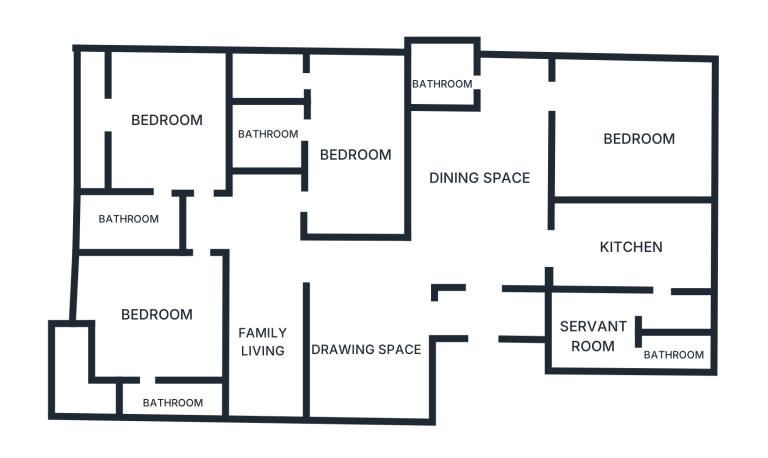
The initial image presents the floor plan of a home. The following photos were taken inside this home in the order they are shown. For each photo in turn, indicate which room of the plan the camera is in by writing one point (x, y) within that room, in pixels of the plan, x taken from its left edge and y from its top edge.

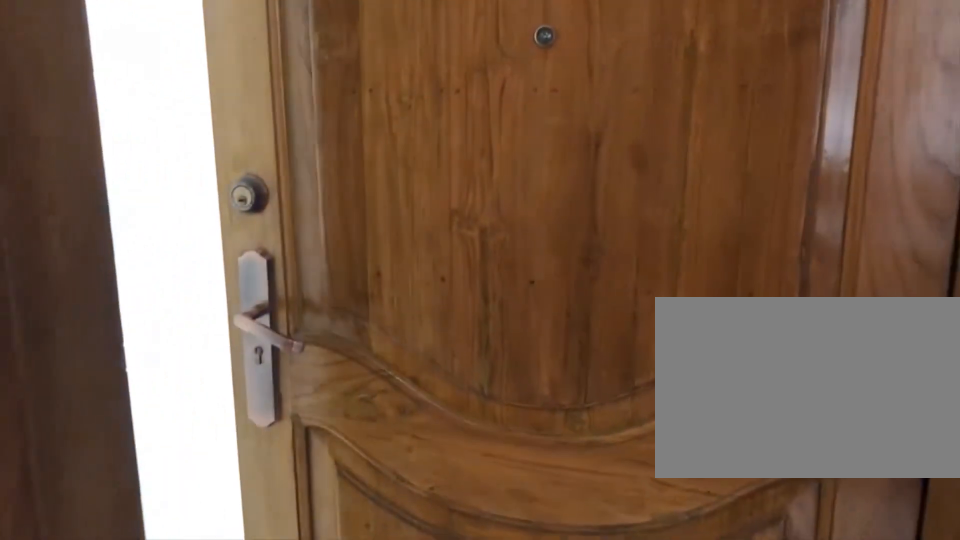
(480, 336)
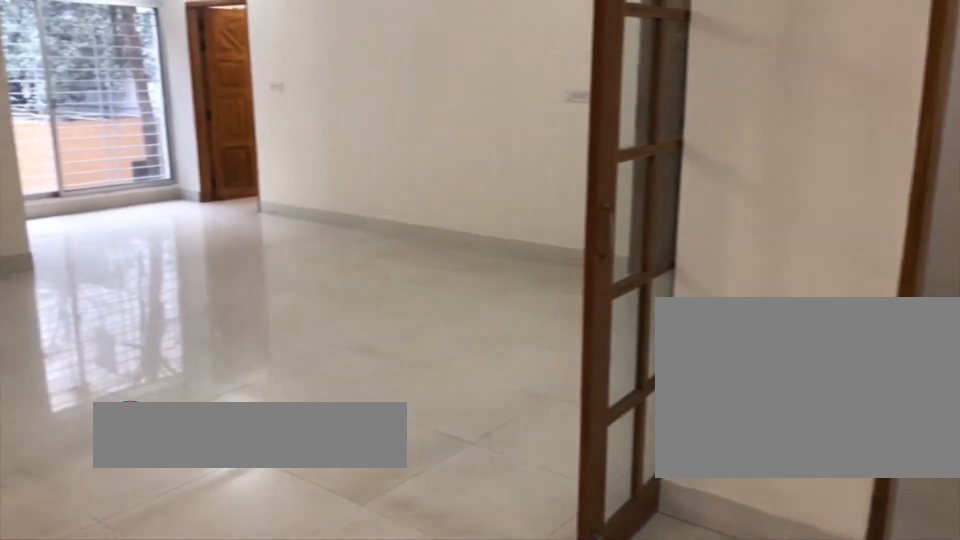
(478, 264)
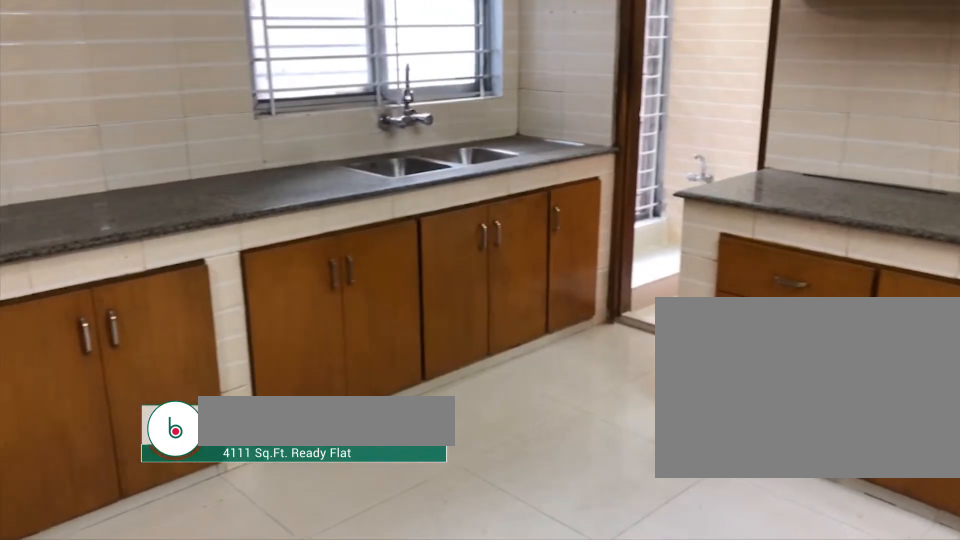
(621, 243)
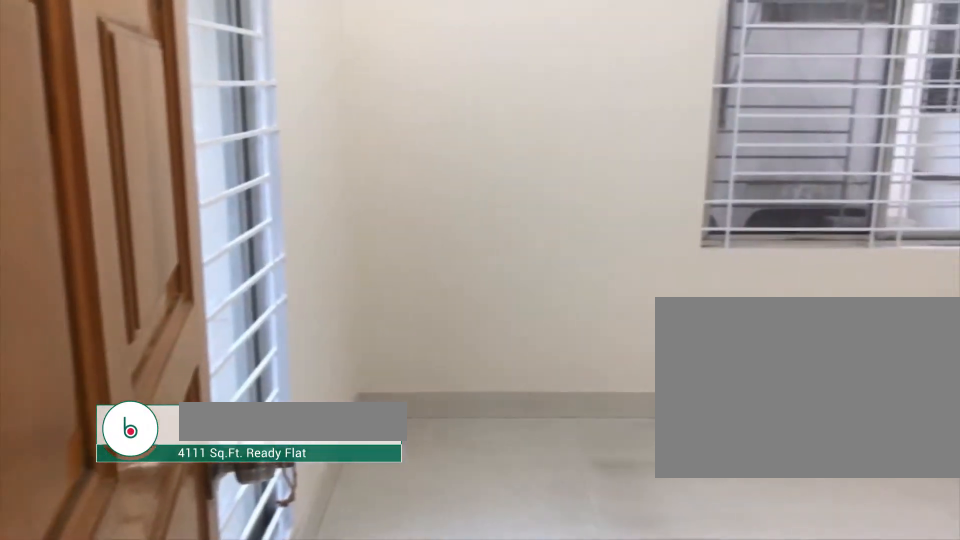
(584, 91)
